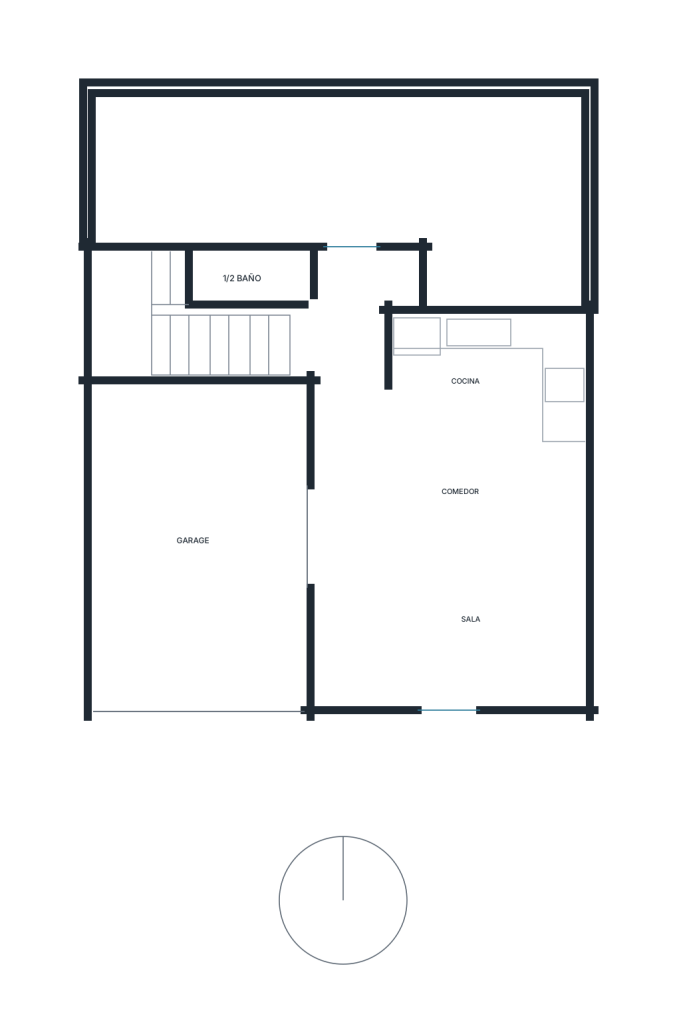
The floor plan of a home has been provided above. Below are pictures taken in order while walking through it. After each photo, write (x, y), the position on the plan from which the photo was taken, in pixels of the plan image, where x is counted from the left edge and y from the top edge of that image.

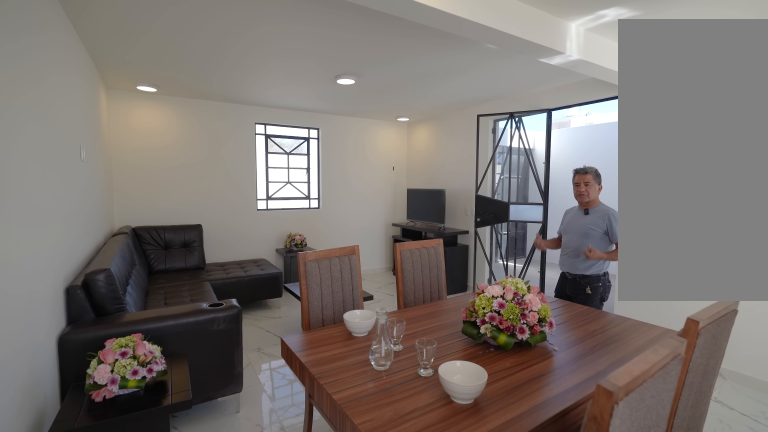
(529, 425)
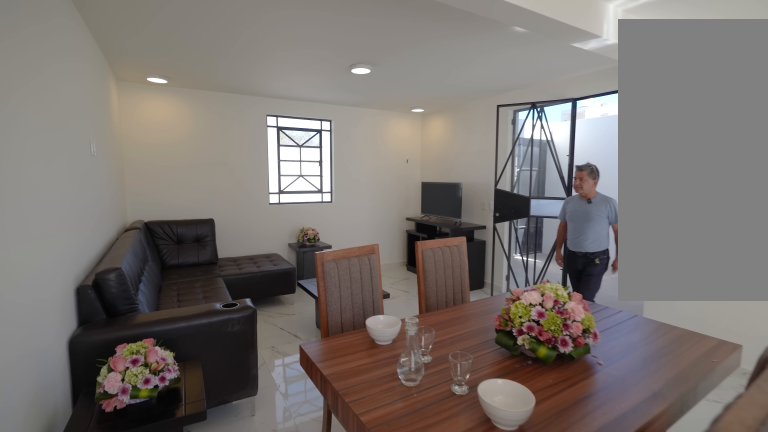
(529, 425)
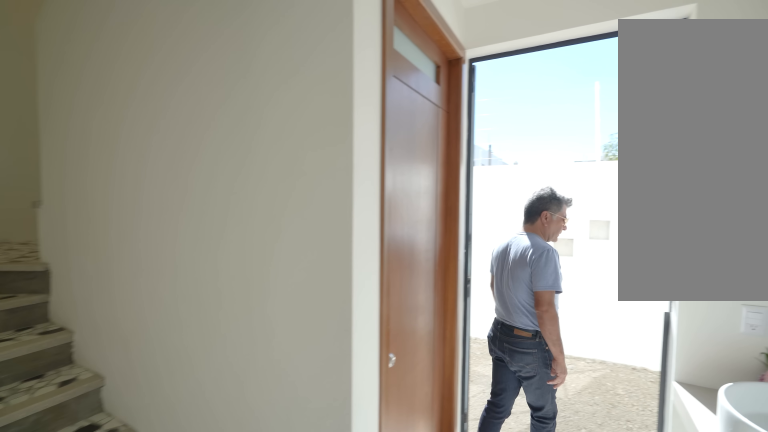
(340, 345)
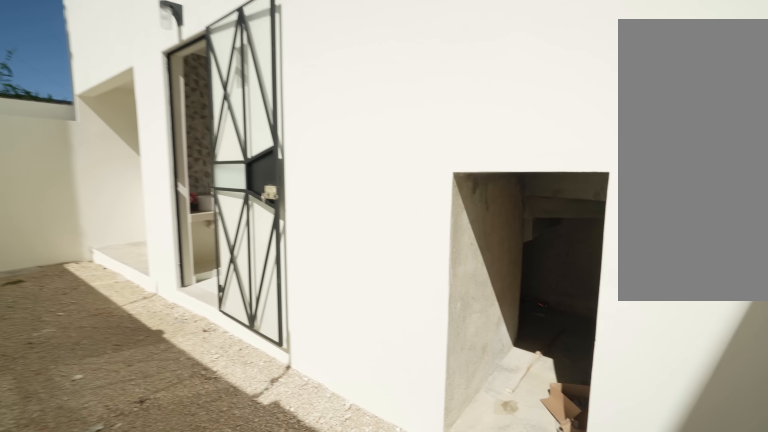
(131, 176)
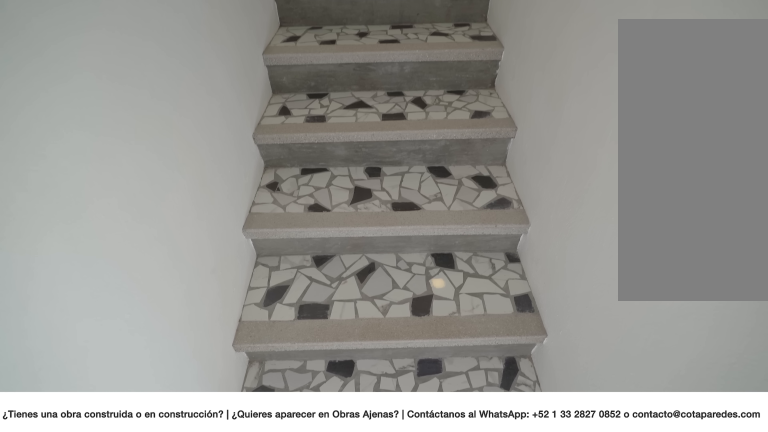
(303, 336)
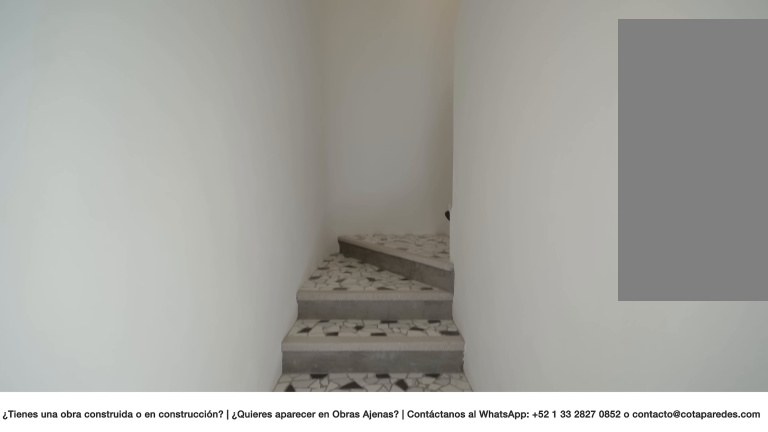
(303, 336)
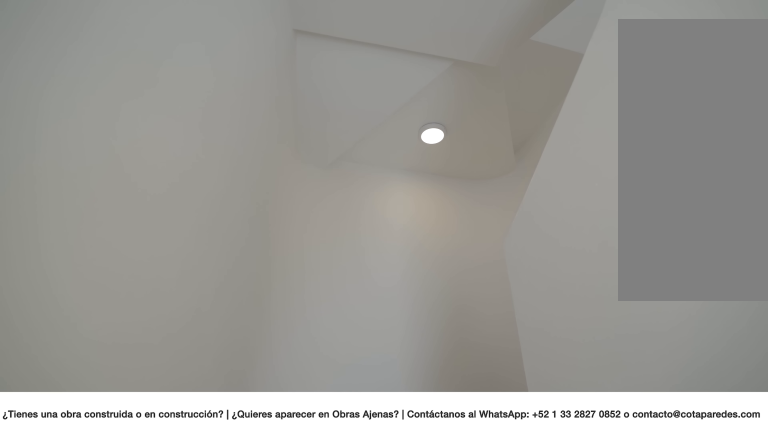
(303, 335)
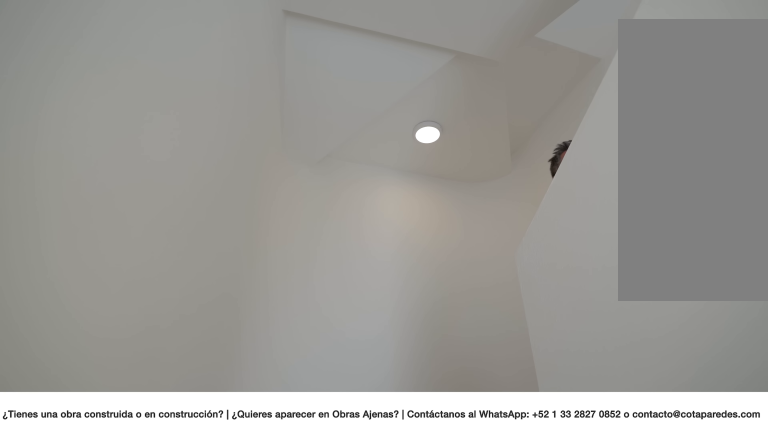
(303, 336)
